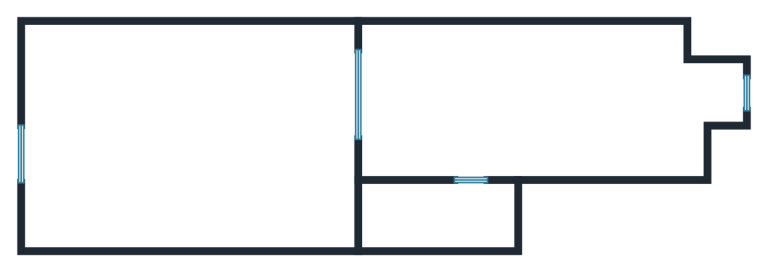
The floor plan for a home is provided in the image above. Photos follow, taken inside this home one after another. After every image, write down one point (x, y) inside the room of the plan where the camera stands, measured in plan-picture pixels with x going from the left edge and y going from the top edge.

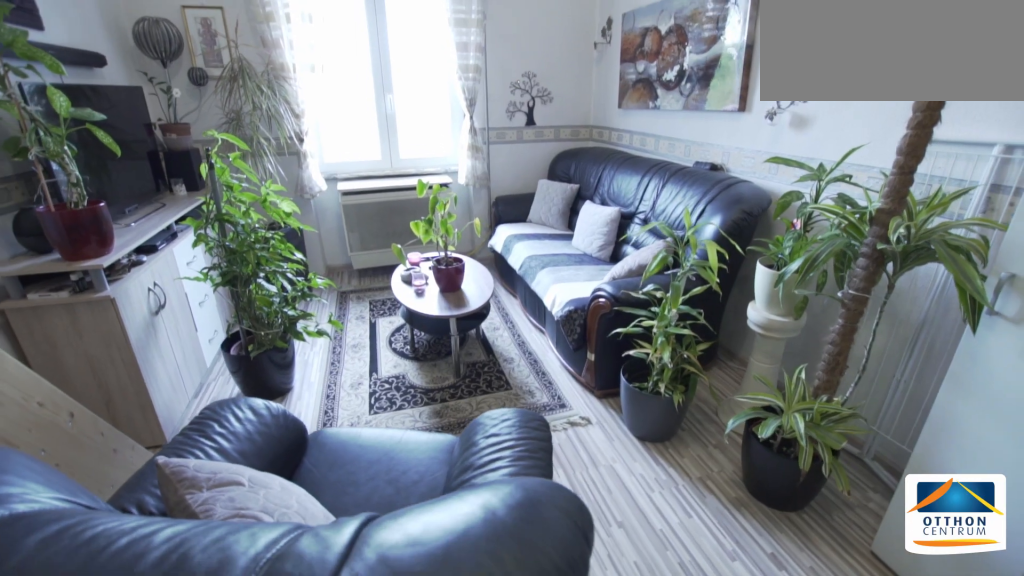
(179, 133)
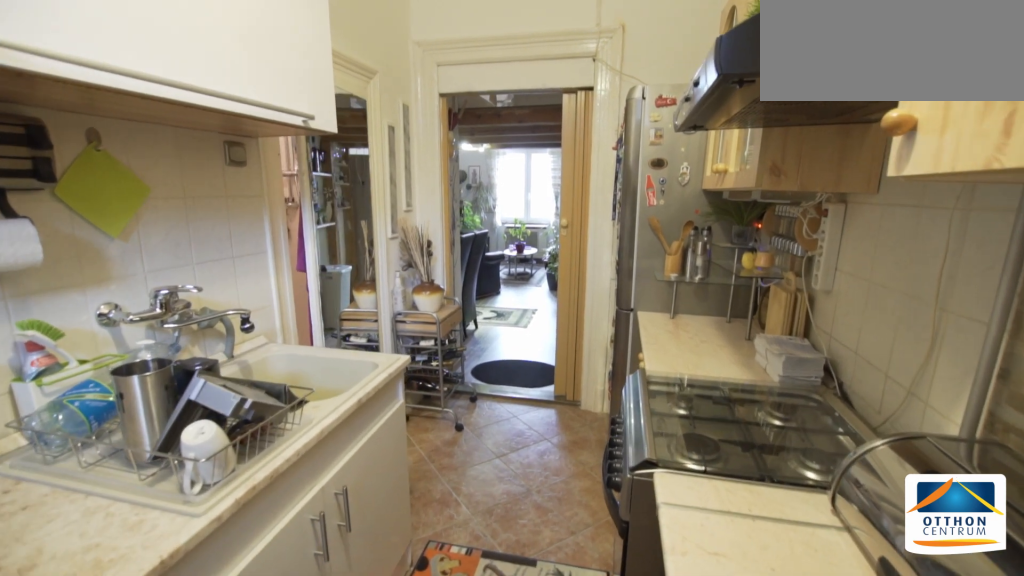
(507, 88)
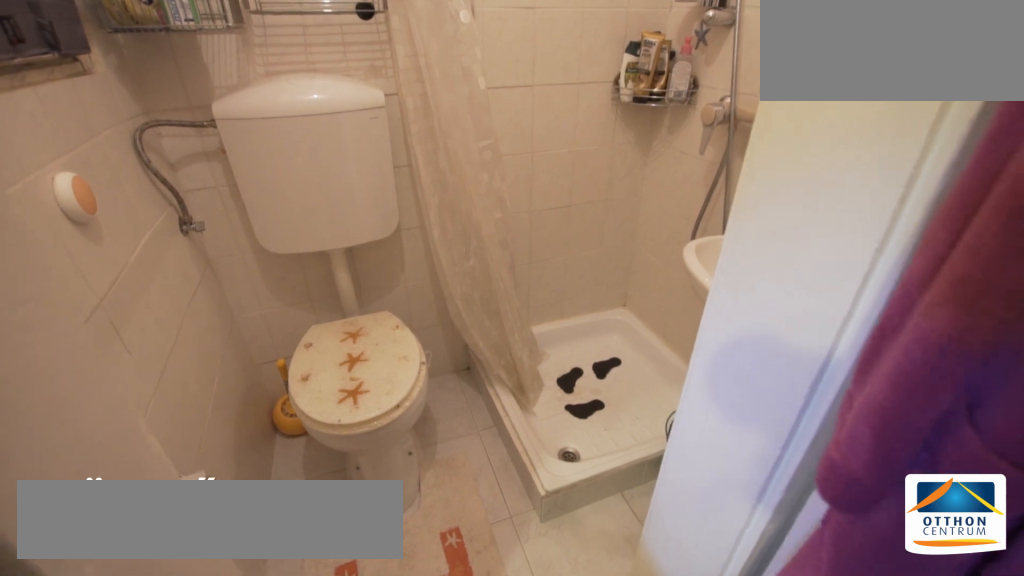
(421, 221)
